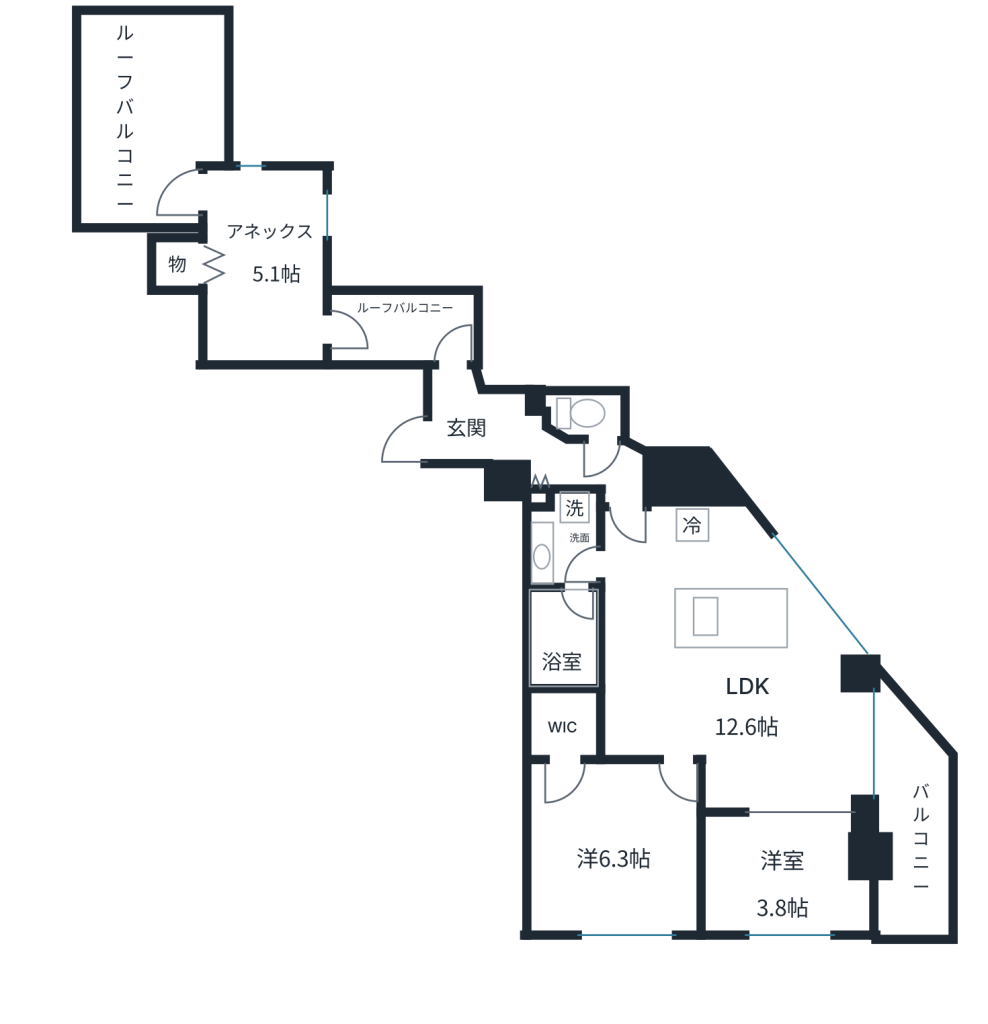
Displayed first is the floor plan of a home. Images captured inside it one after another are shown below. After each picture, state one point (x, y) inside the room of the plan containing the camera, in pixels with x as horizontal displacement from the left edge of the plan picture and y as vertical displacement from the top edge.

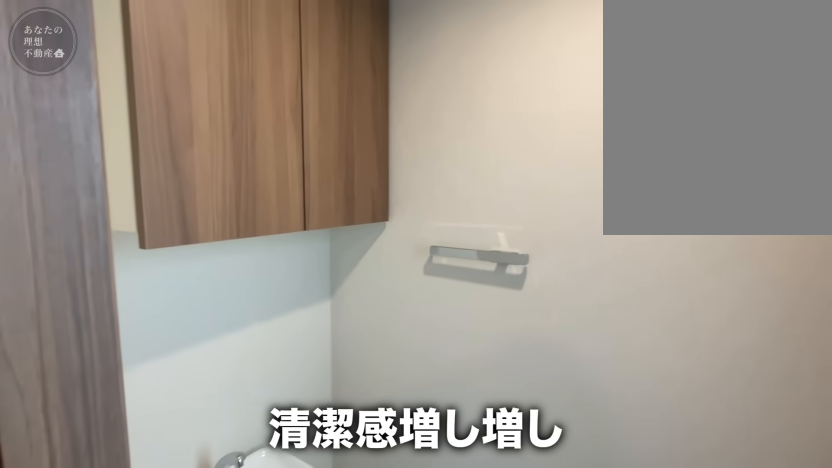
(534, 457)
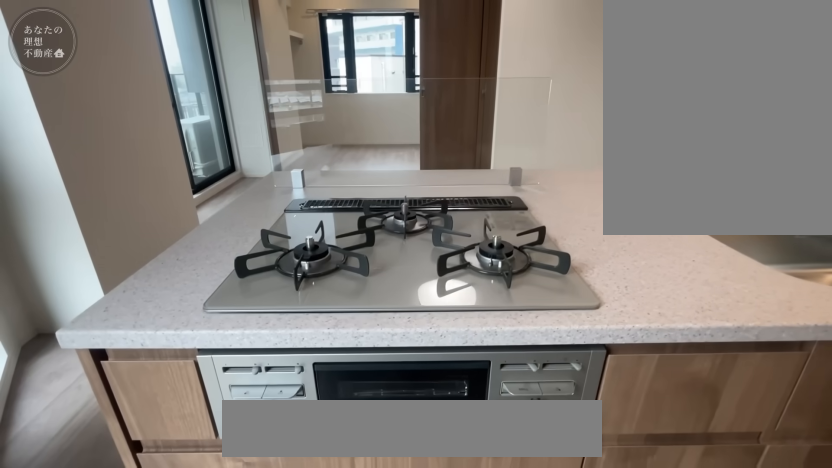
(723, 541)
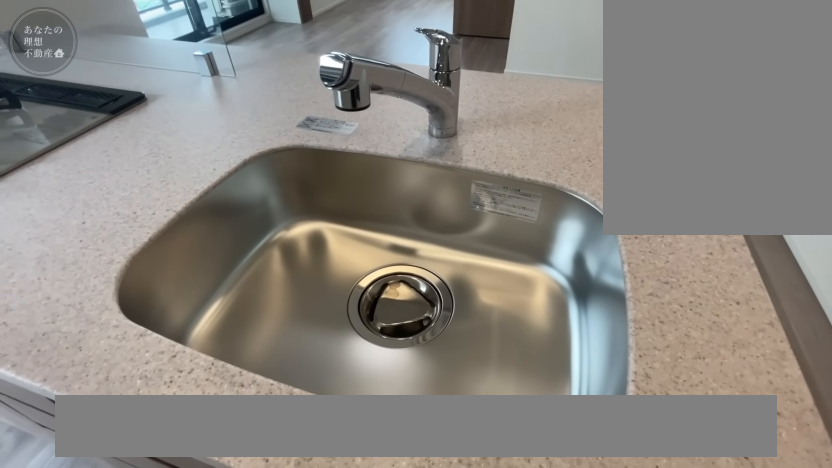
(723, 542)
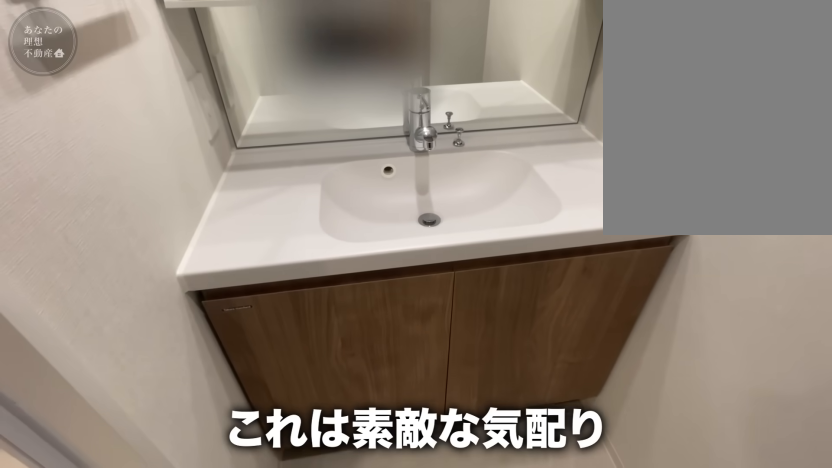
(573, 548)
